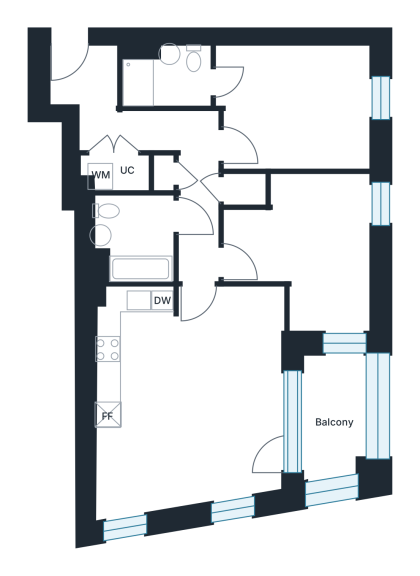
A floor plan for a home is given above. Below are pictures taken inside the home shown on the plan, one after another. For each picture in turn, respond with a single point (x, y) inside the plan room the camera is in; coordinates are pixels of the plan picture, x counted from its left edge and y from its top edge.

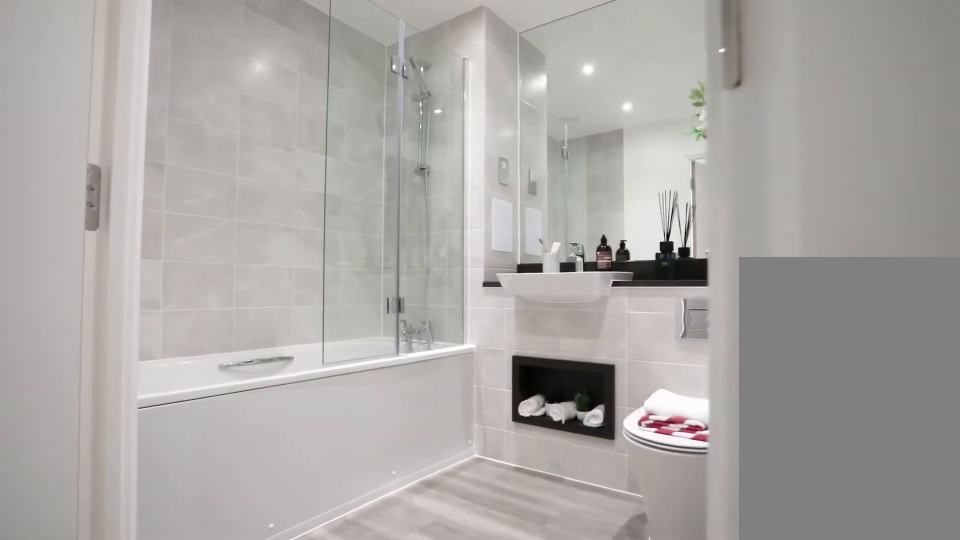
(136, 236)
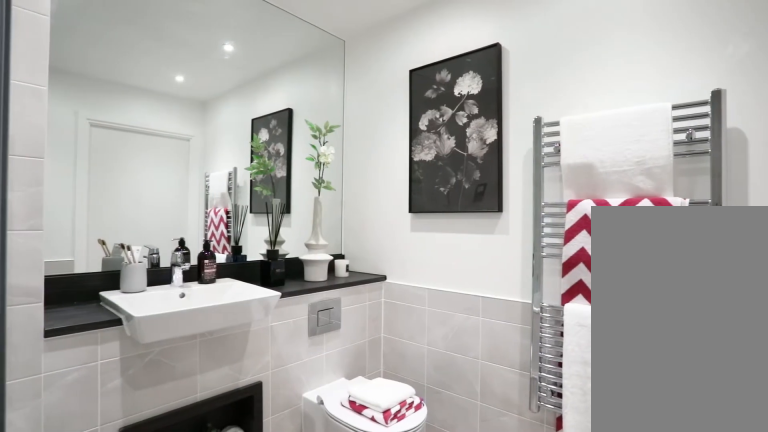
(136, 236)
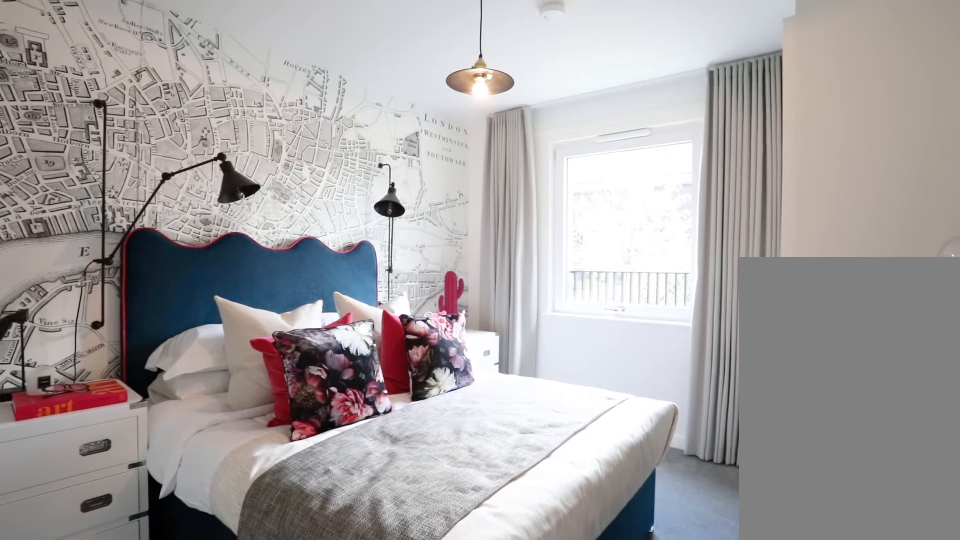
(295, 106)
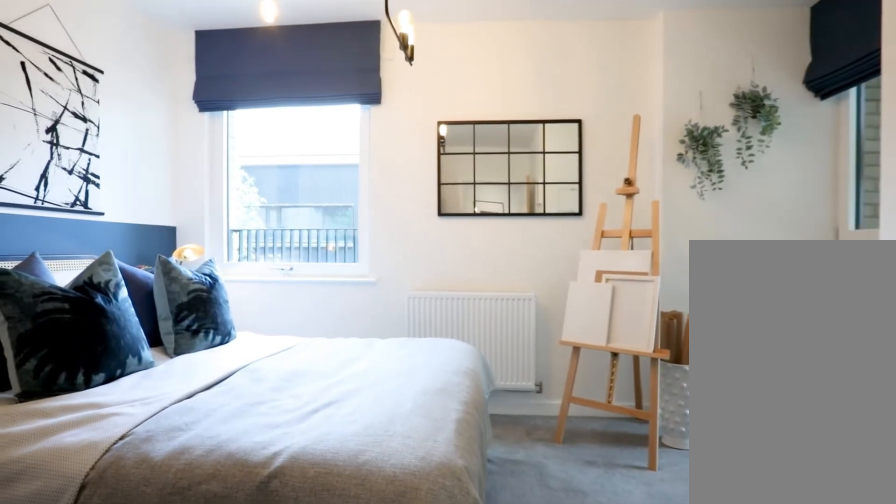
(309, 249)
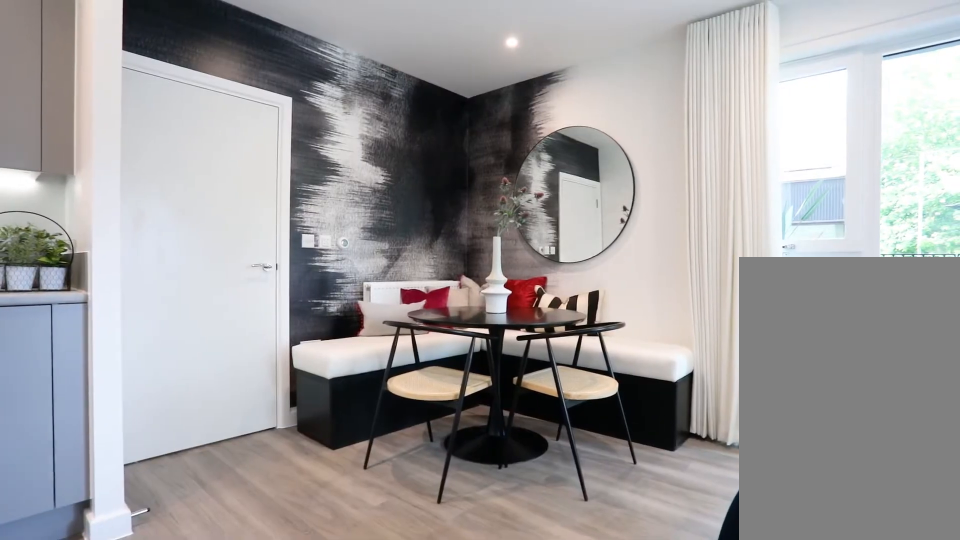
(186, 399)
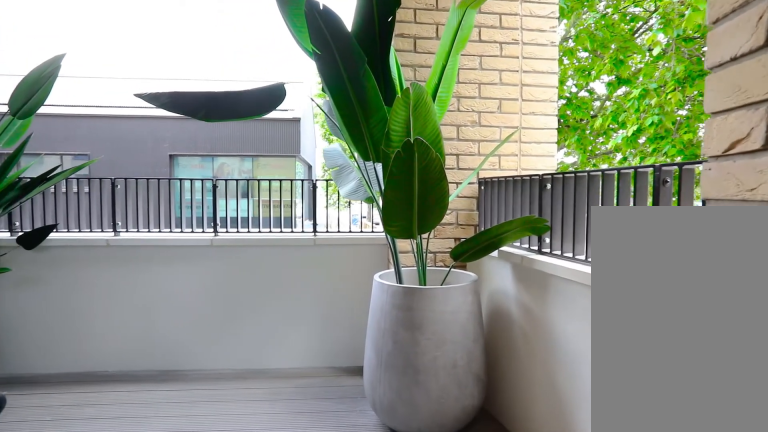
(333, 414)
